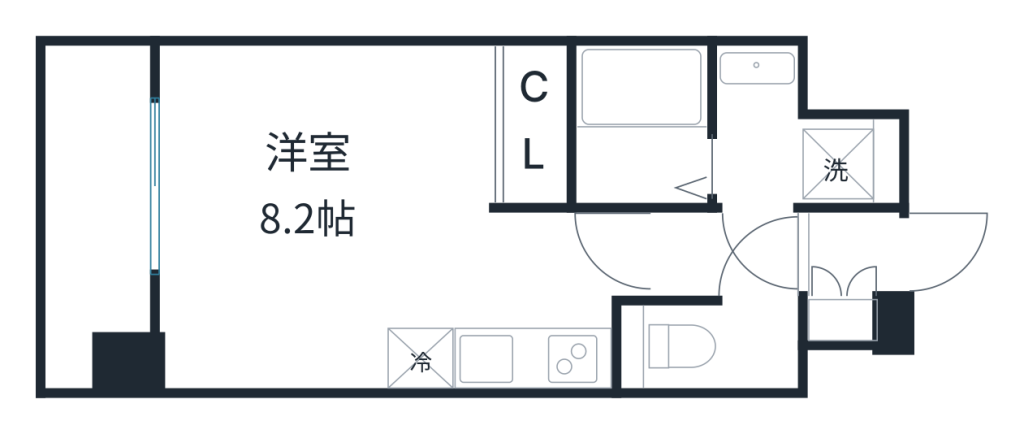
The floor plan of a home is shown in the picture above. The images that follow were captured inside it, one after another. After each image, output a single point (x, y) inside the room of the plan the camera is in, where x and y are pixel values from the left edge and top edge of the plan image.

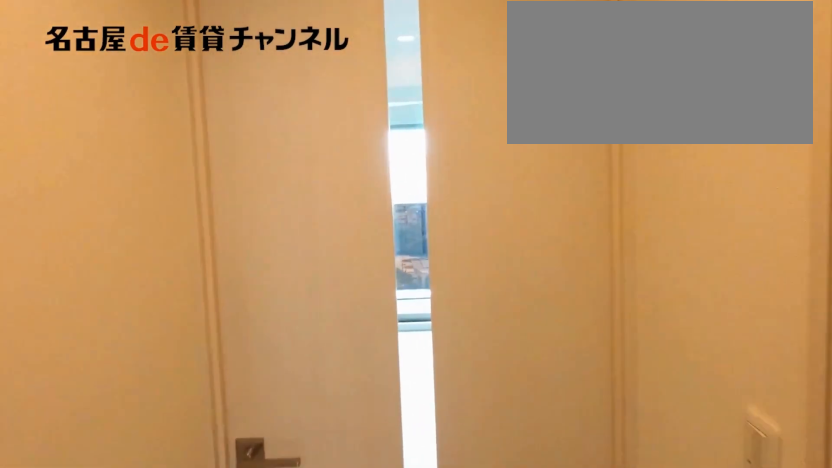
(780, 255)
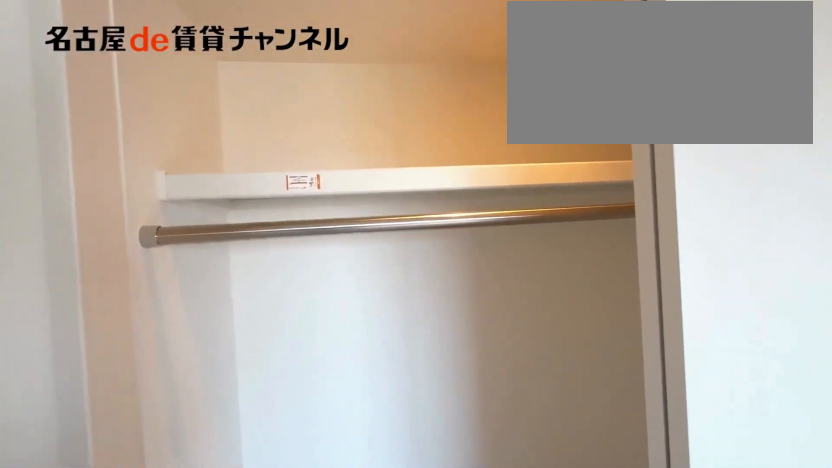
(536, 124)
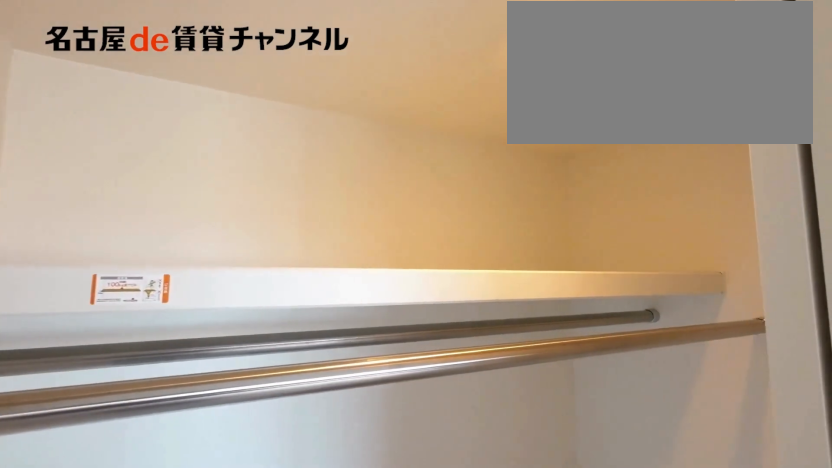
(536, 124)
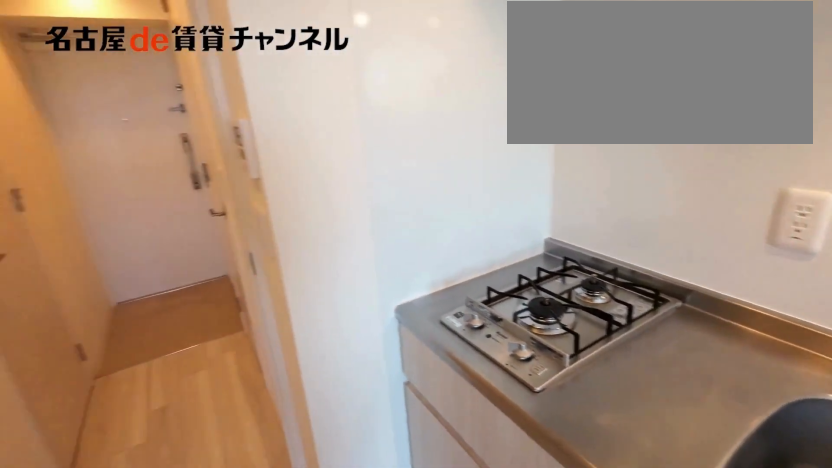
(533, 358)
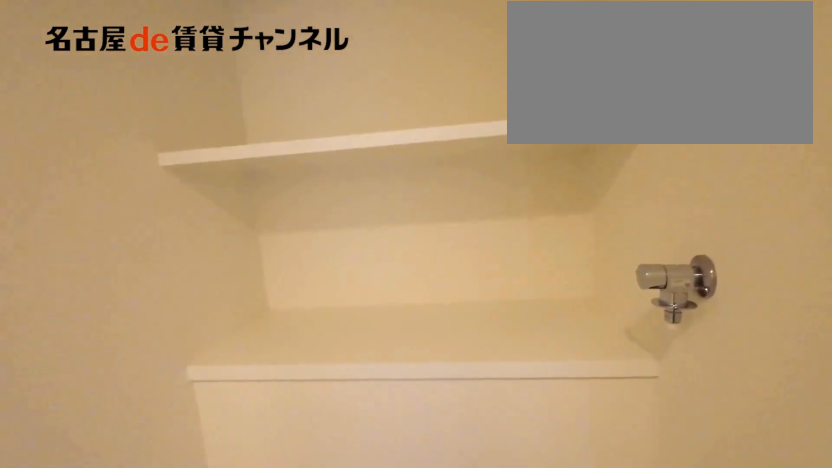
(793, 138)
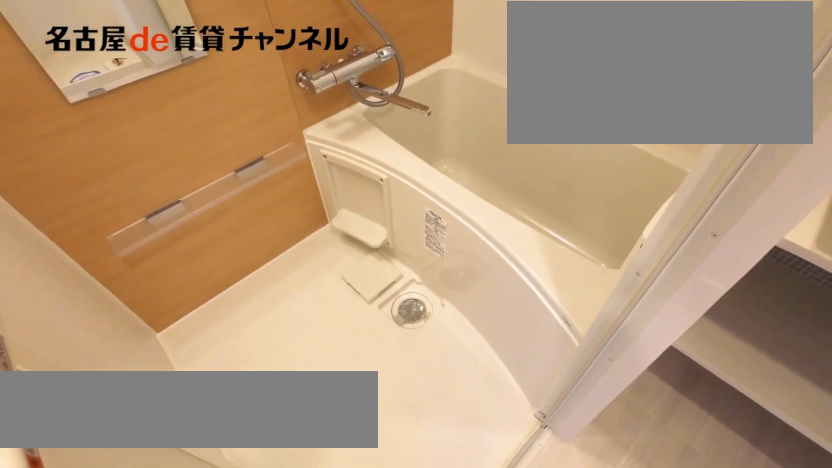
(642, 124)
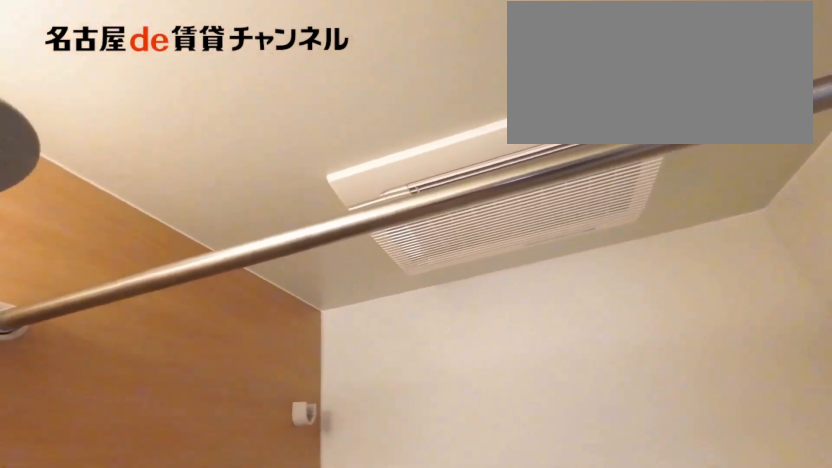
(642, 124)
